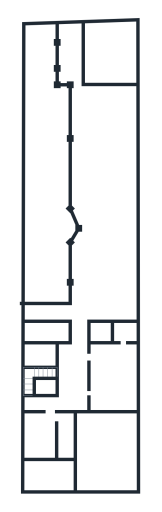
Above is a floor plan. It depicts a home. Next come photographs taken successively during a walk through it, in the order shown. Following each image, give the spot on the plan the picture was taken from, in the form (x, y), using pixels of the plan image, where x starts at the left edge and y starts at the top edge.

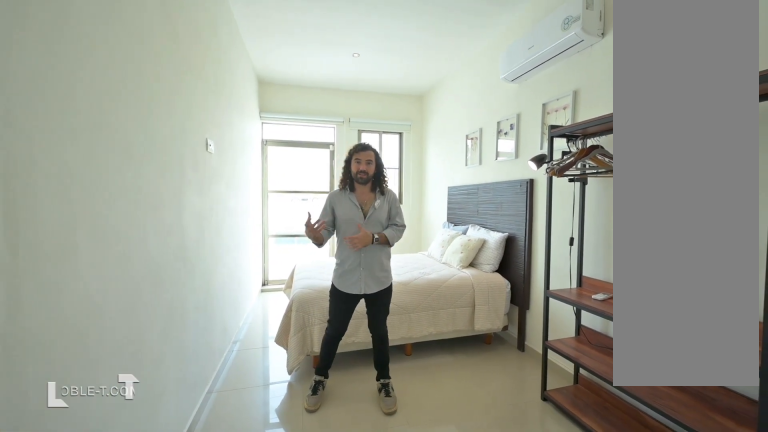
(39, 426)
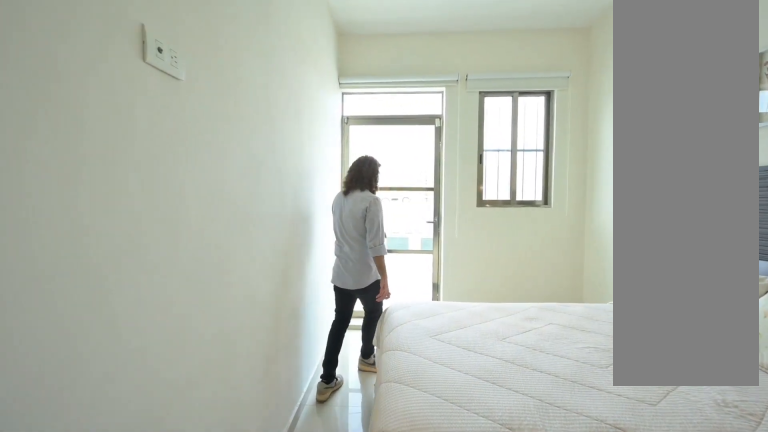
(52, 442)
